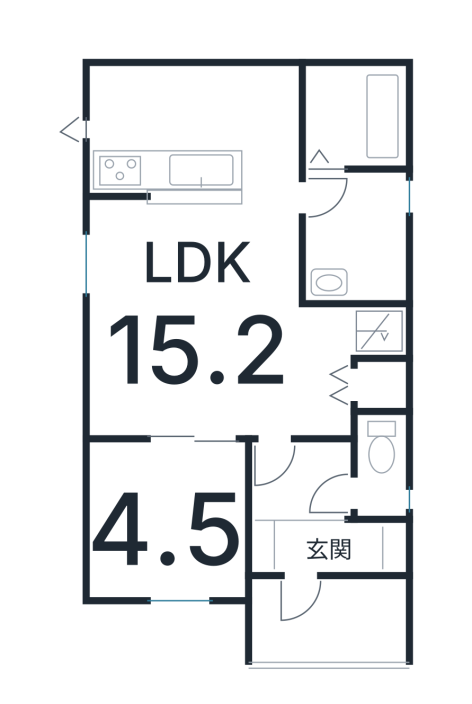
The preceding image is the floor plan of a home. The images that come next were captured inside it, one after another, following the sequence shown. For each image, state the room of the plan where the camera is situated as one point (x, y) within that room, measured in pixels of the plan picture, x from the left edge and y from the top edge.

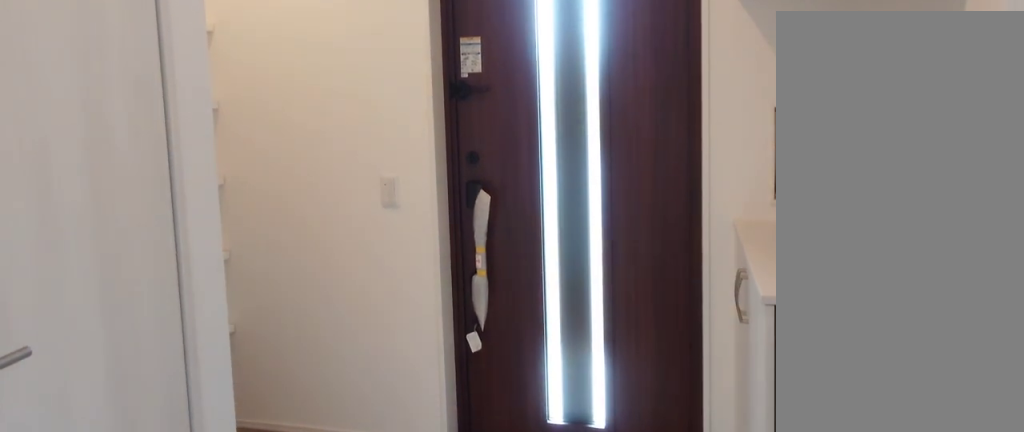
(319, 540)
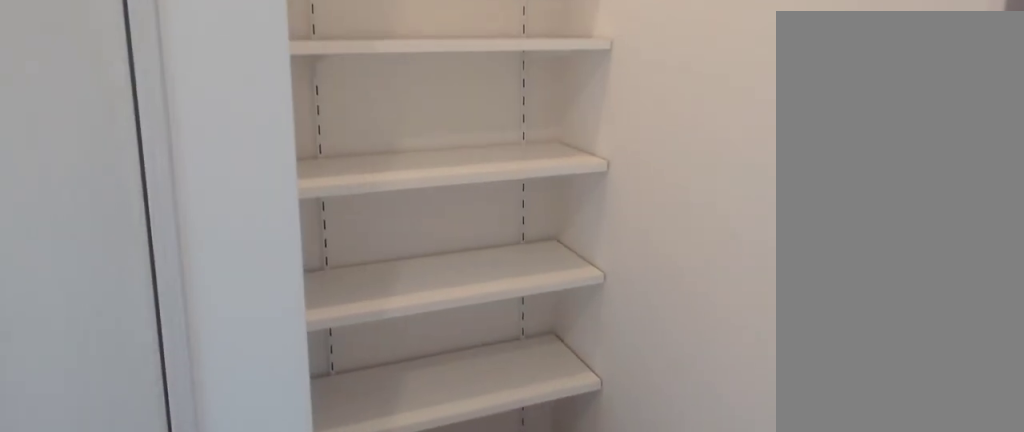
(319, 540)
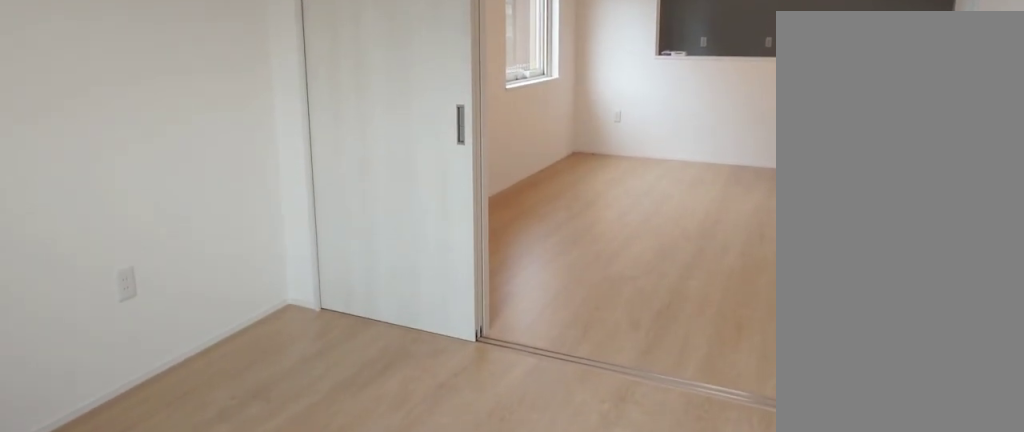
(153, 527)
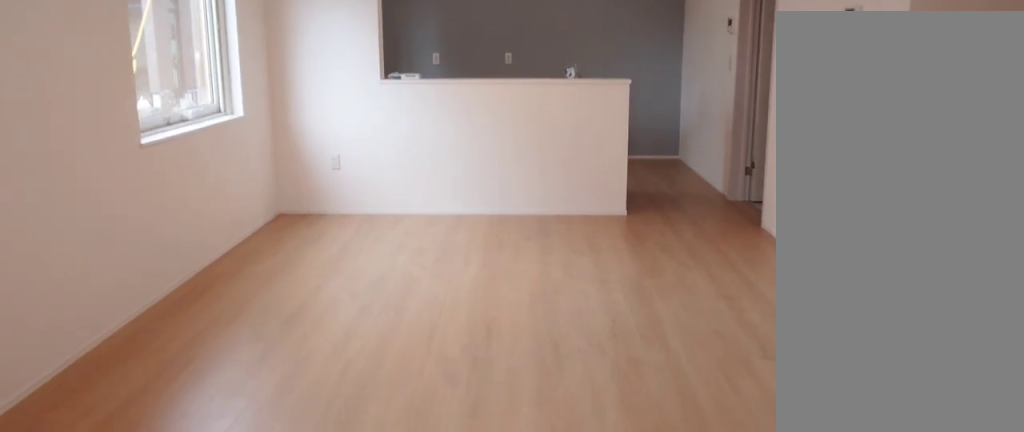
(179, 333)
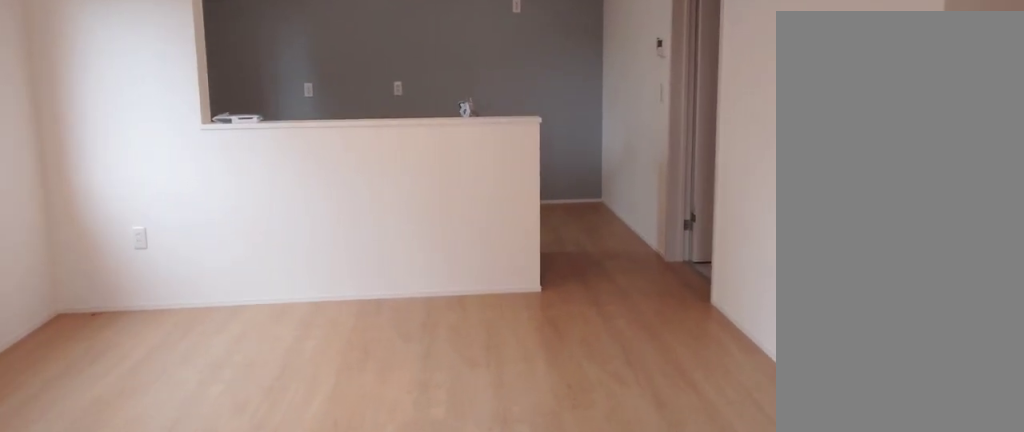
(179, 333)
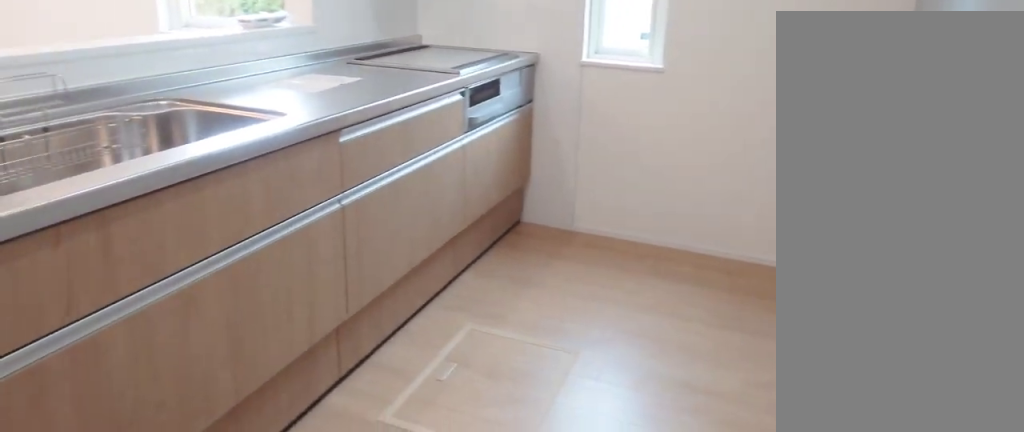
(185, 142)
